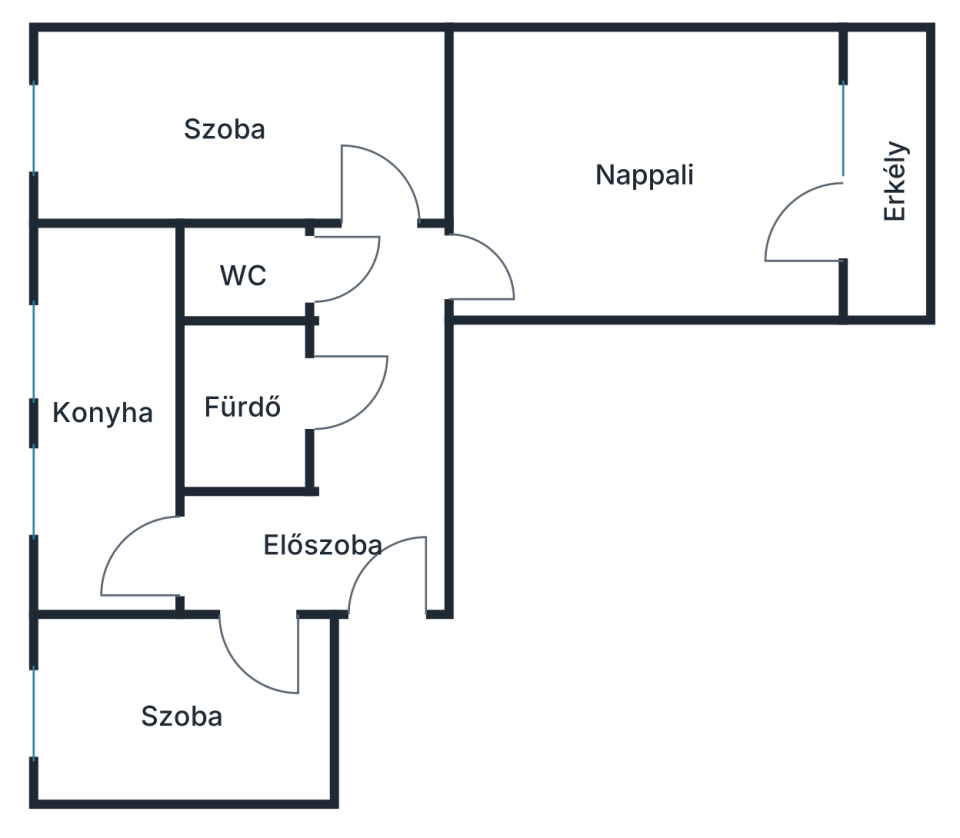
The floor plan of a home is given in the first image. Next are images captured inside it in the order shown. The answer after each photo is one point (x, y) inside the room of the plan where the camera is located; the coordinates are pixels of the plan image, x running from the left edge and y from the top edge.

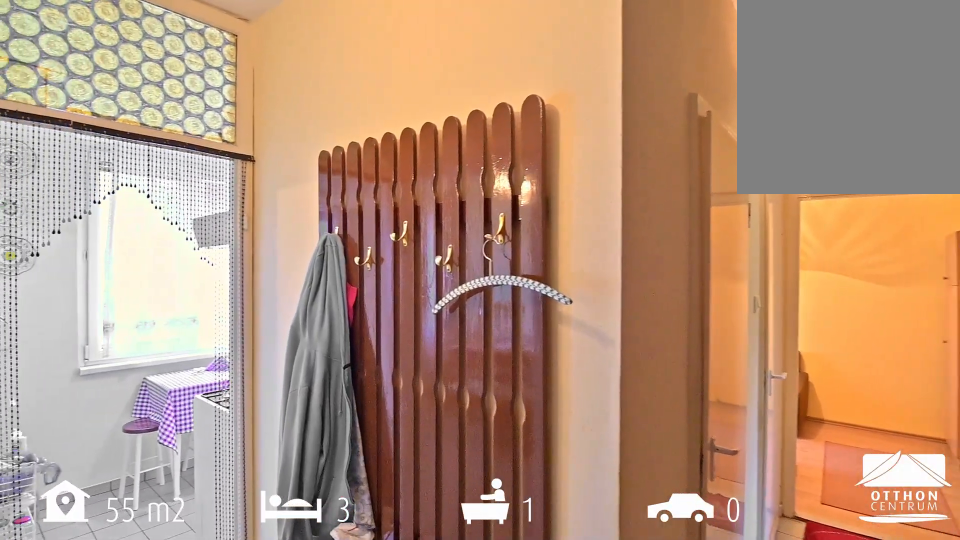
(385, 553)
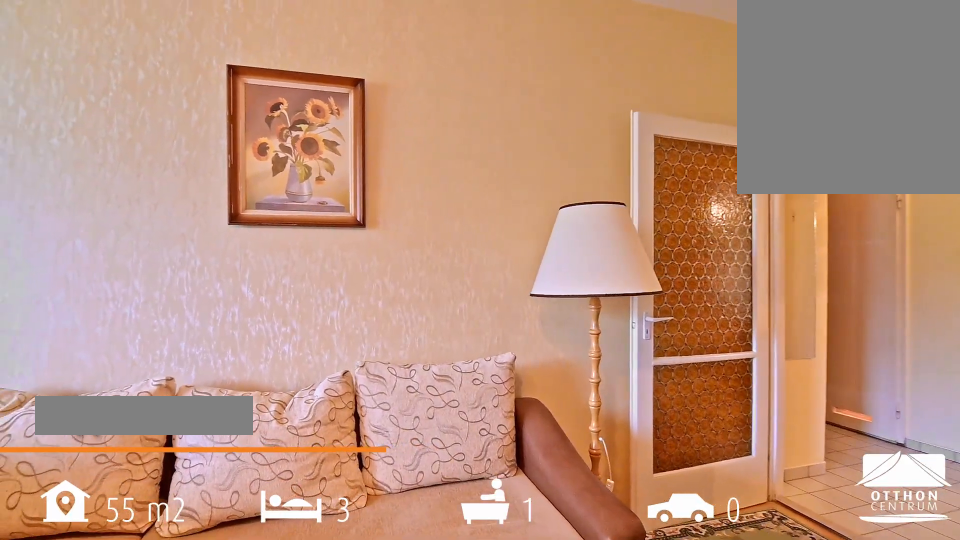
(656, 212)
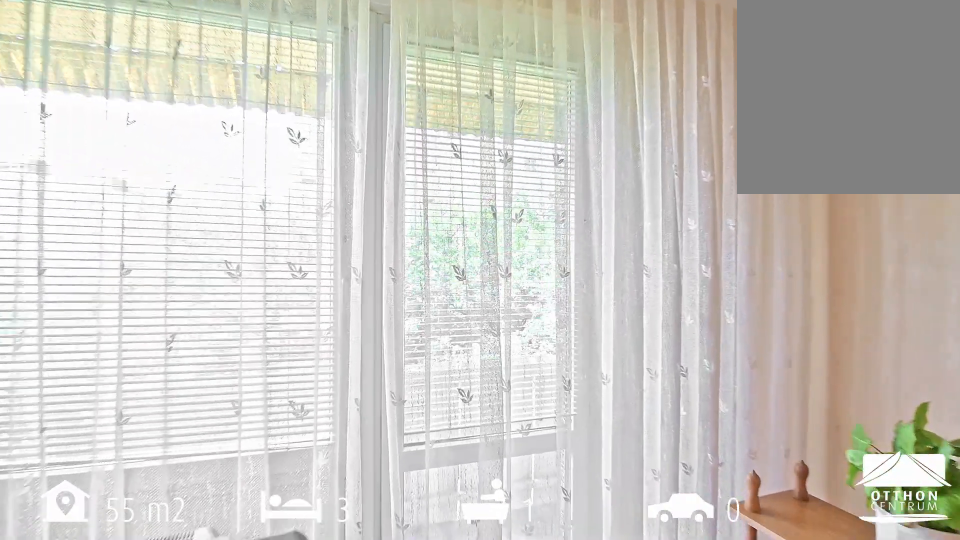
(657, 212)
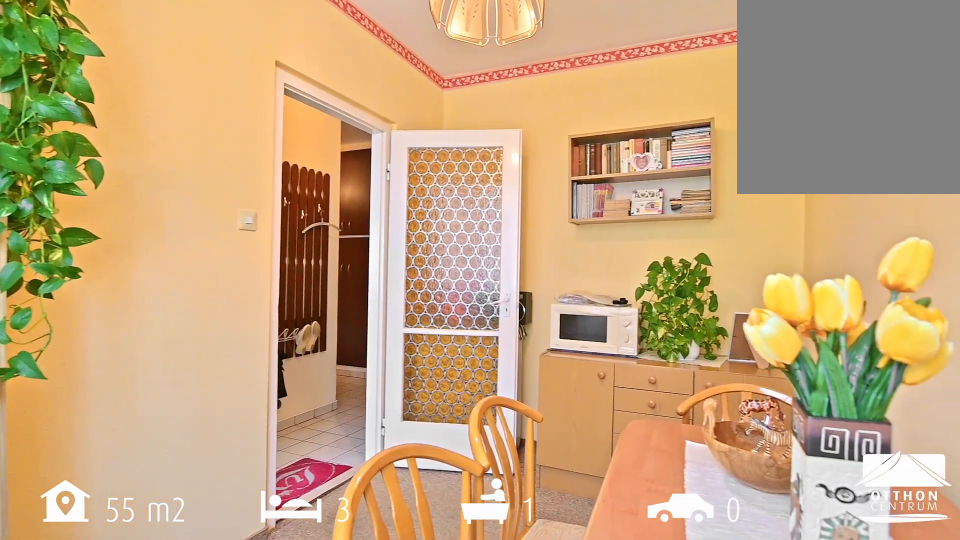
(158, 756)
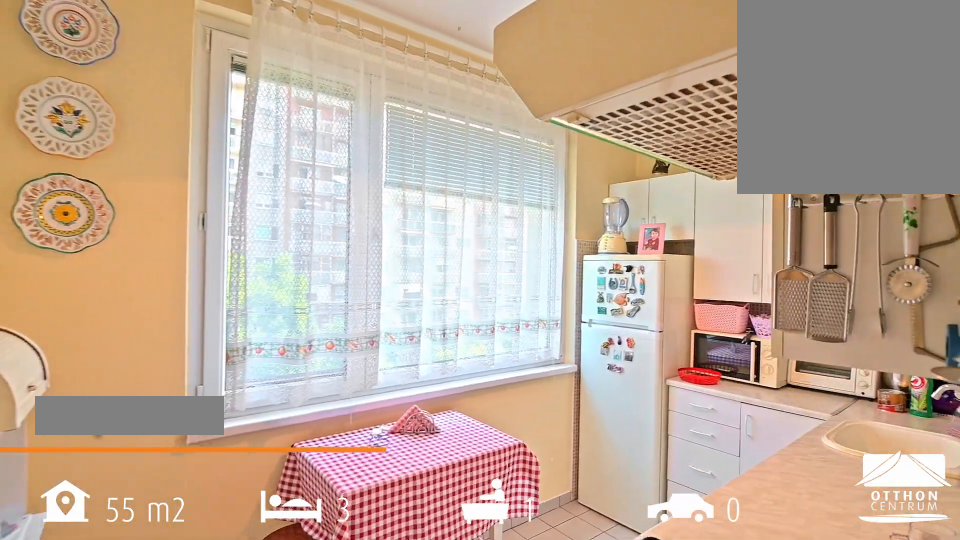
(113, 439)
